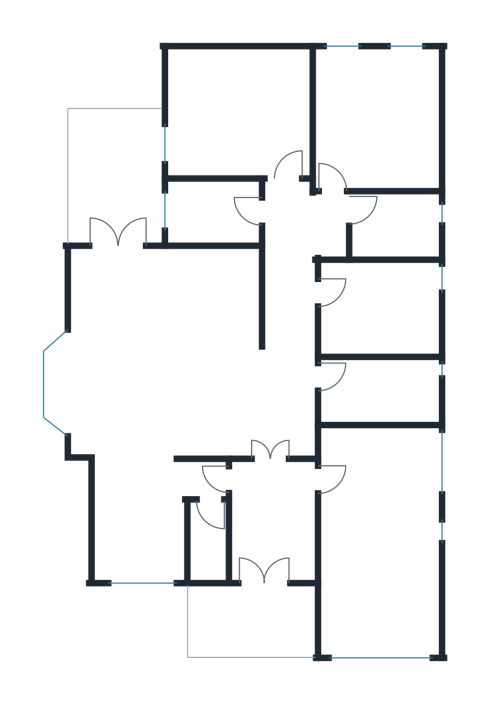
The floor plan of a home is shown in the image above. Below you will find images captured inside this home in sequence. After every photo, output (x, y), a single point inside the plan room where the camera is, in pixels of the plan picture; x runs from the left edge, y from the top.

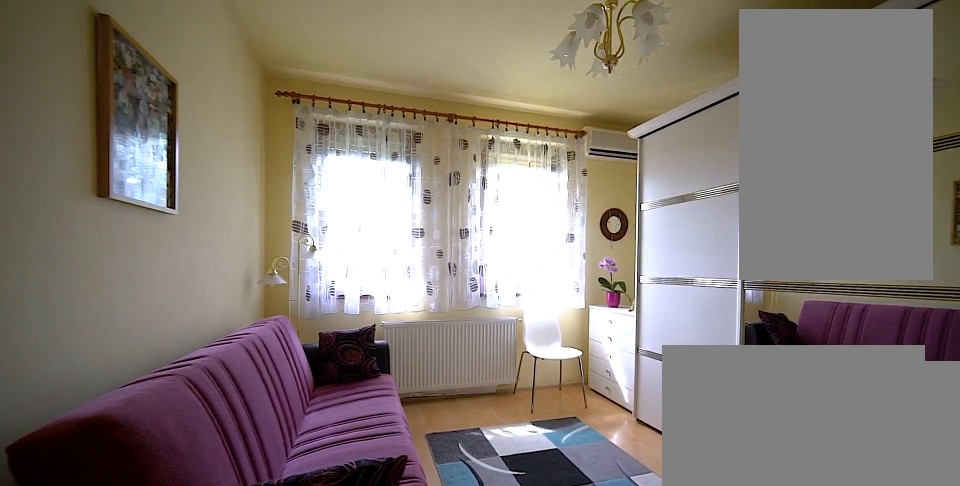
(378, 119)
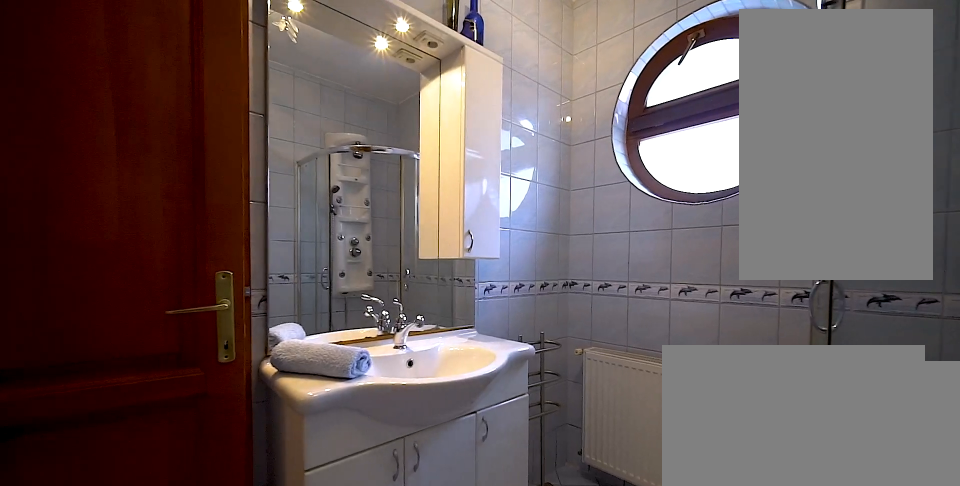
(398, 226)
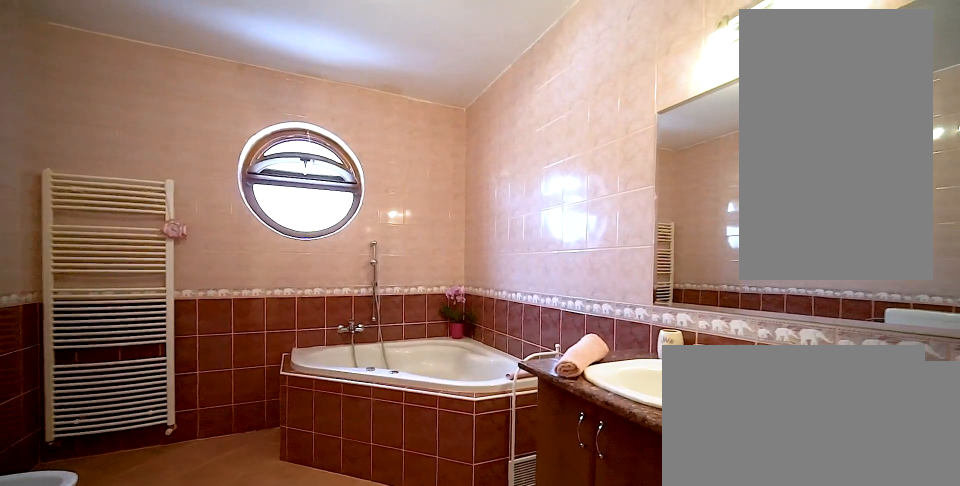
(375, 312)
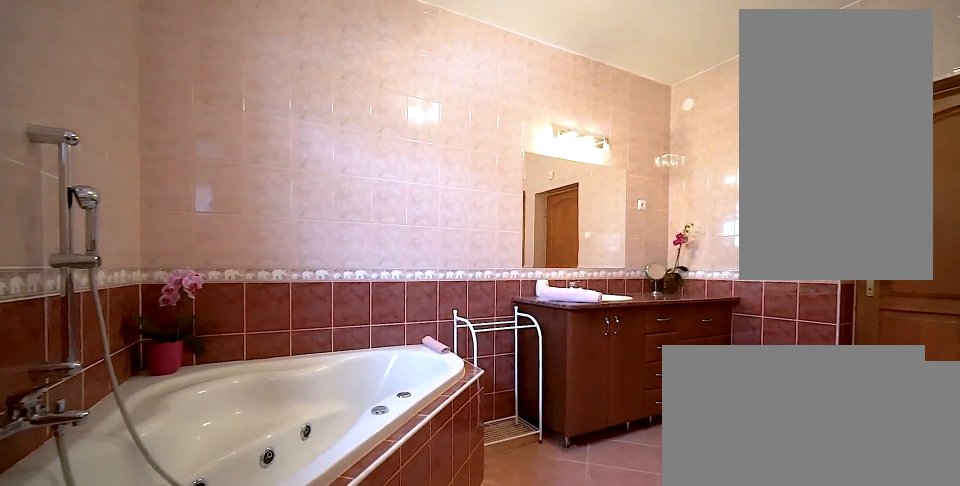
(374, 312)
